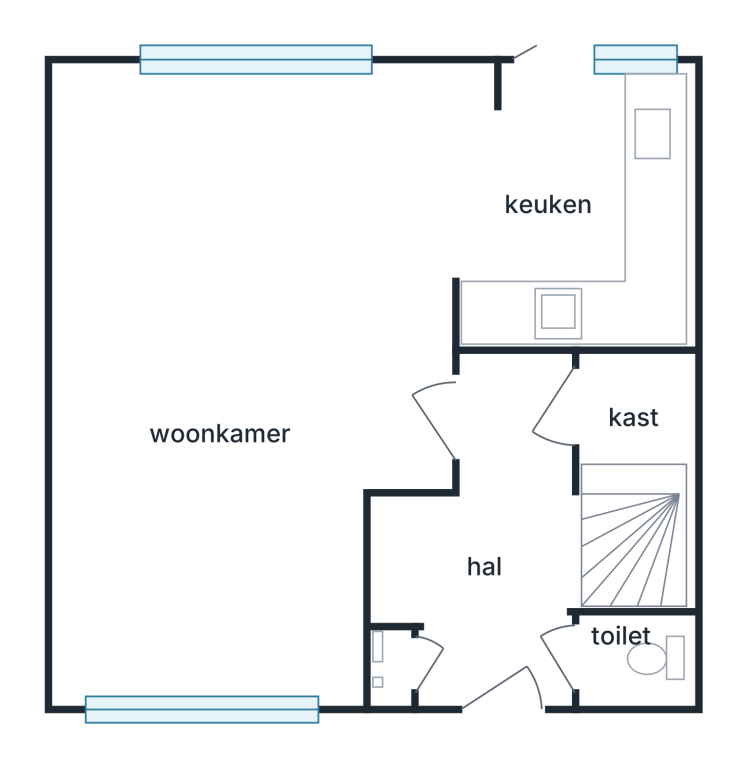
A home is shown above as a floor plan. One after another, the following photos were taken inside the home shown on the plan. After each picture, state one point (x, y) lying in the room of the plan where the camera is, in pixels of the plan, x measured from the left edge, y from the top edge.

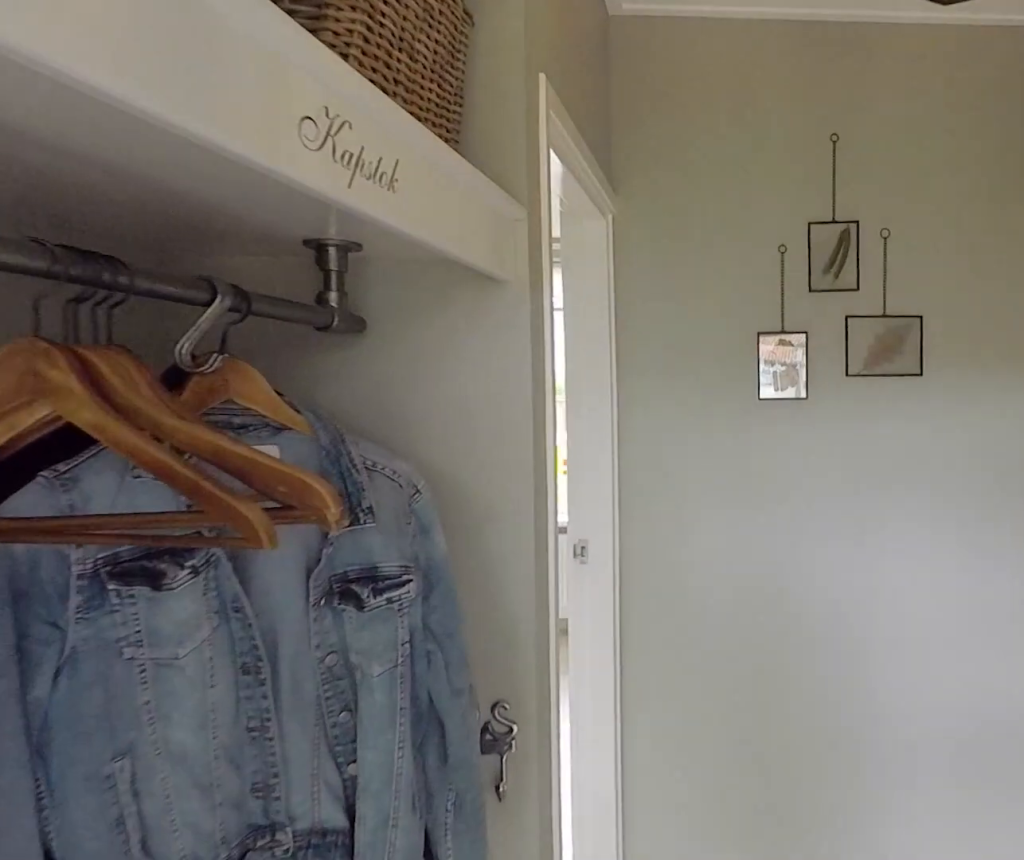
(491, 540)
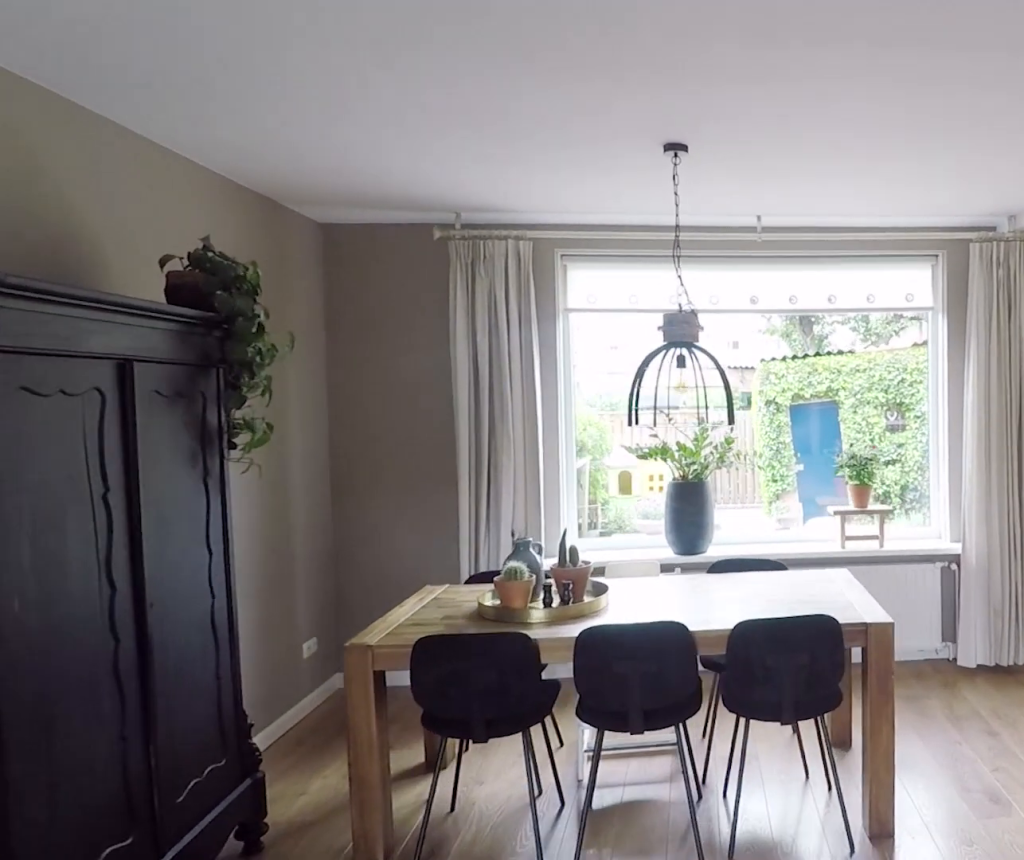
(173, 310)
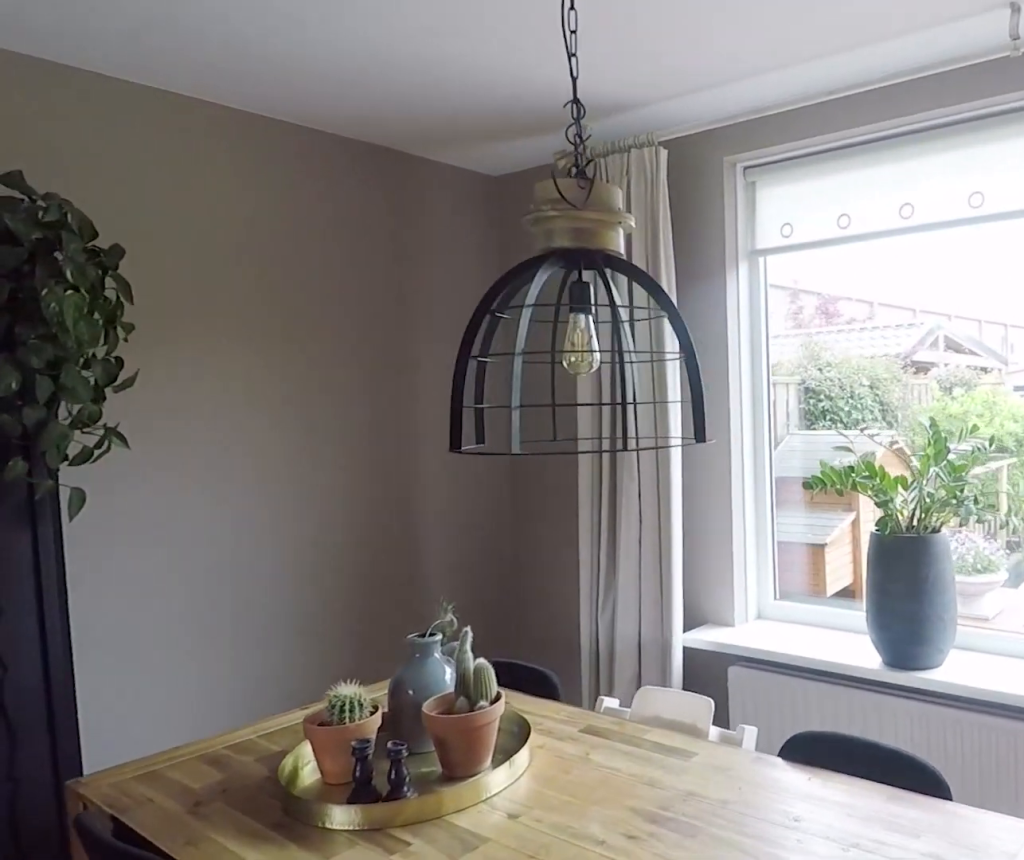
(173, 310)
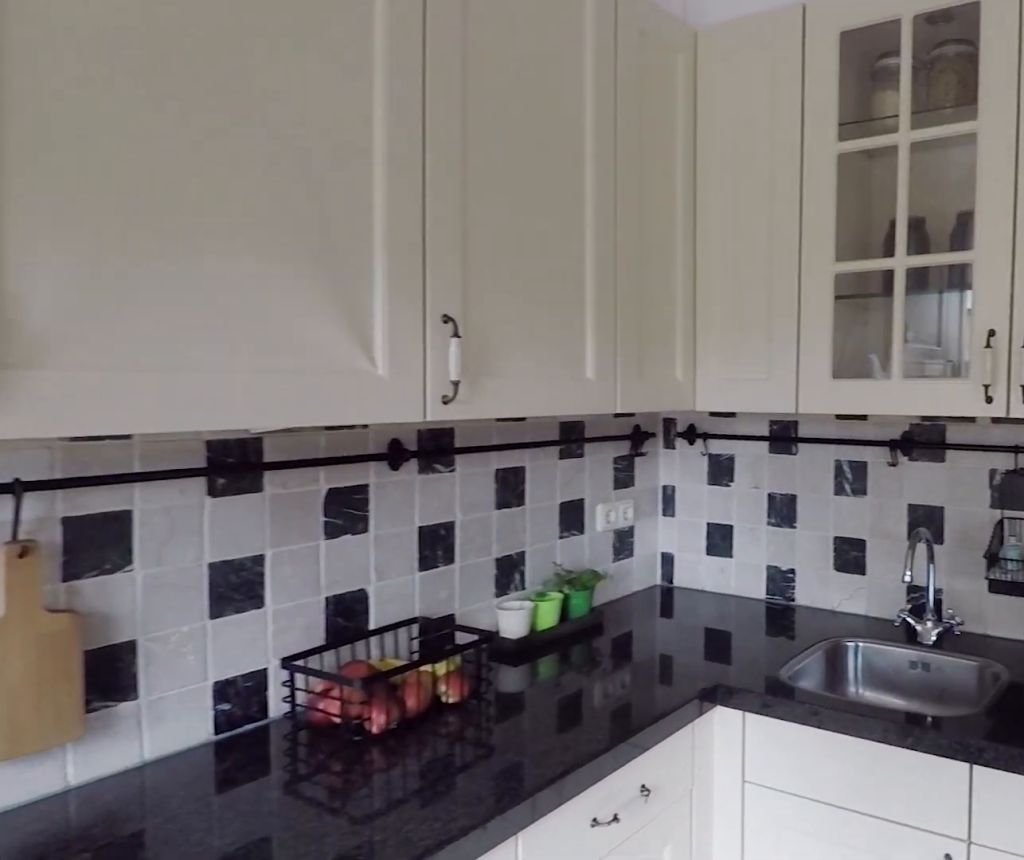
(568, 210)
